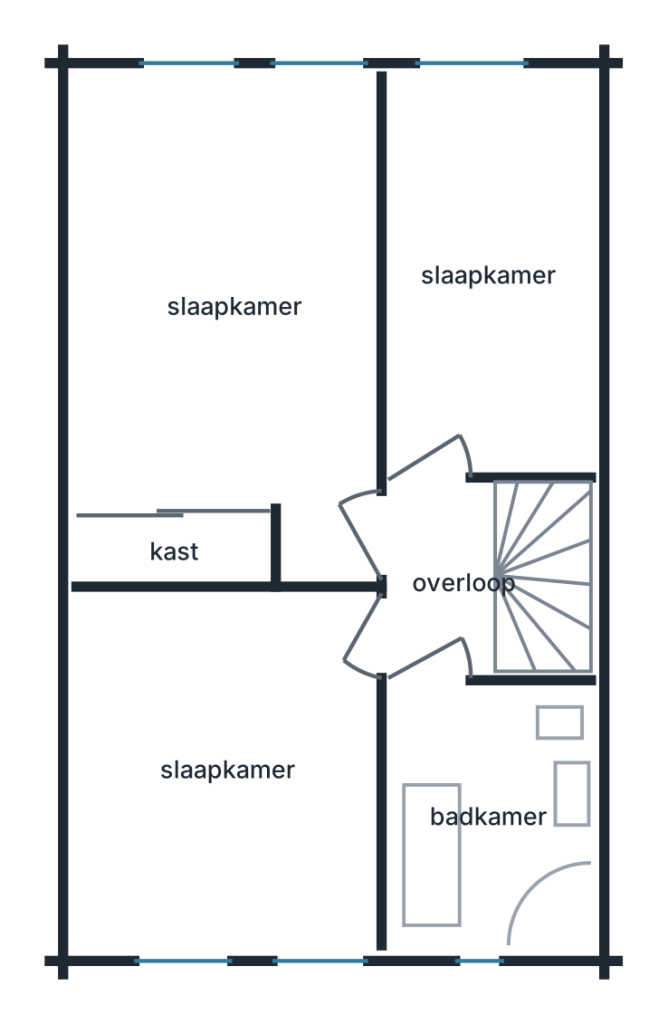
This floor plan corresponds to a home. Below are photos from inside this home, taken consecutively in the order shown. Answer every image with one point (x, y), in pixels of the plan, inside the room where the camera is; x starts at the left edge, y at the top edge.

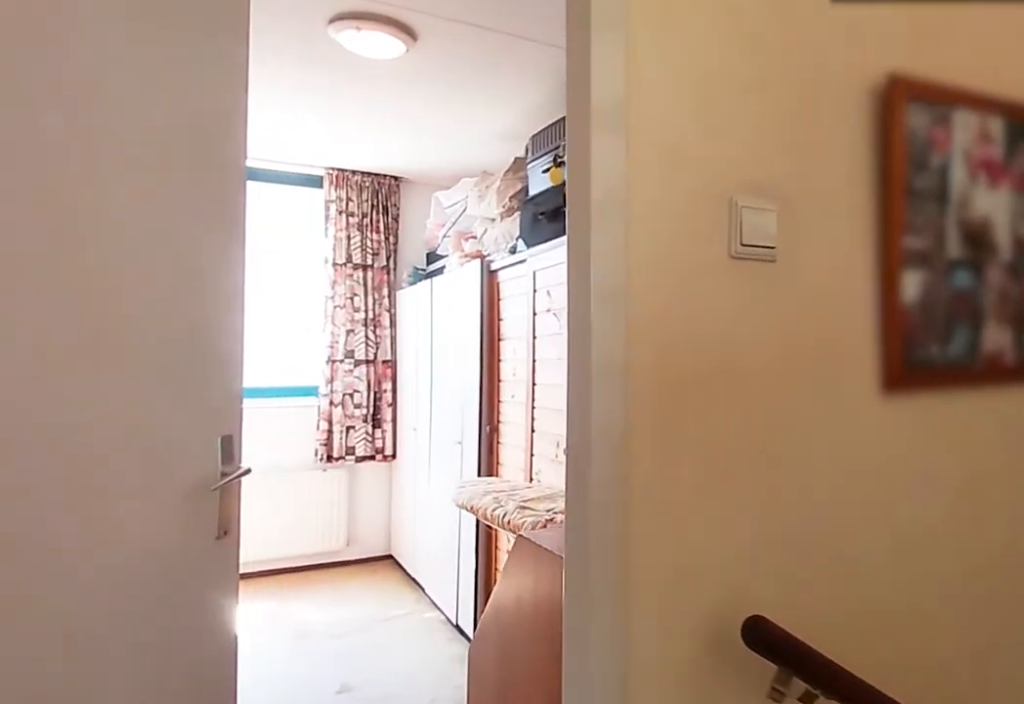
(444, 579)
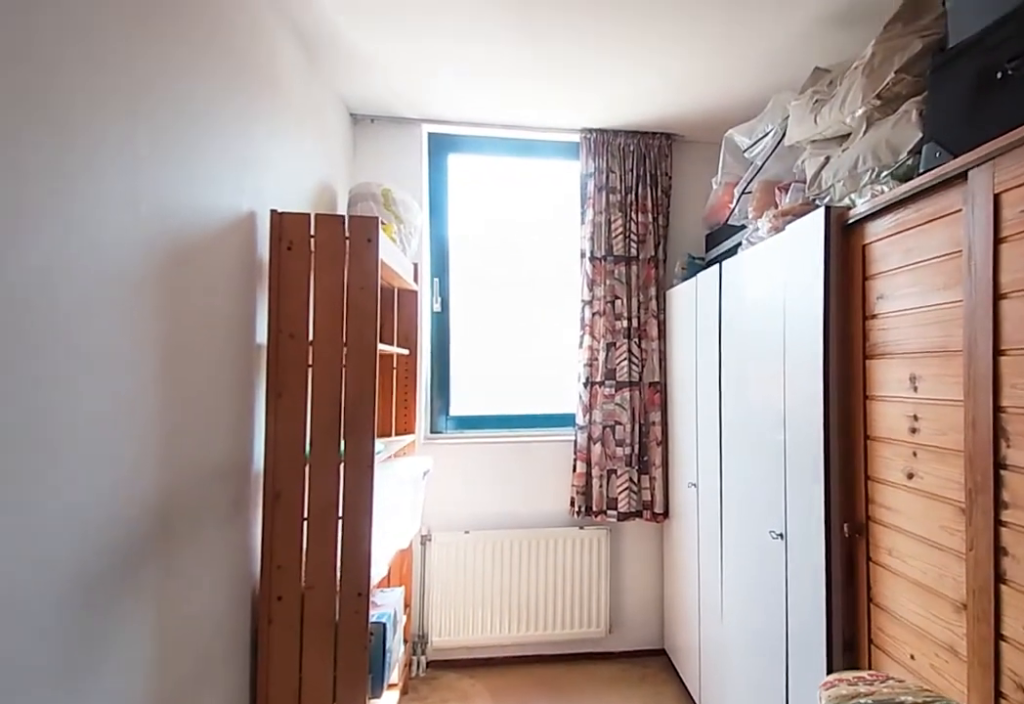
(488, 273)
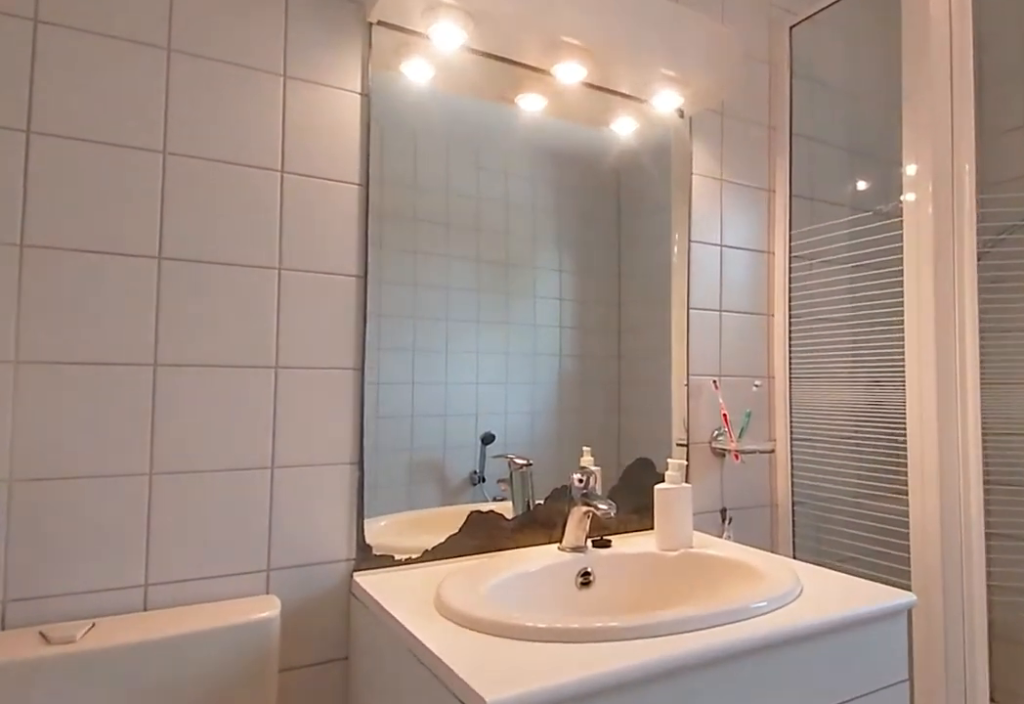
(489, 820)
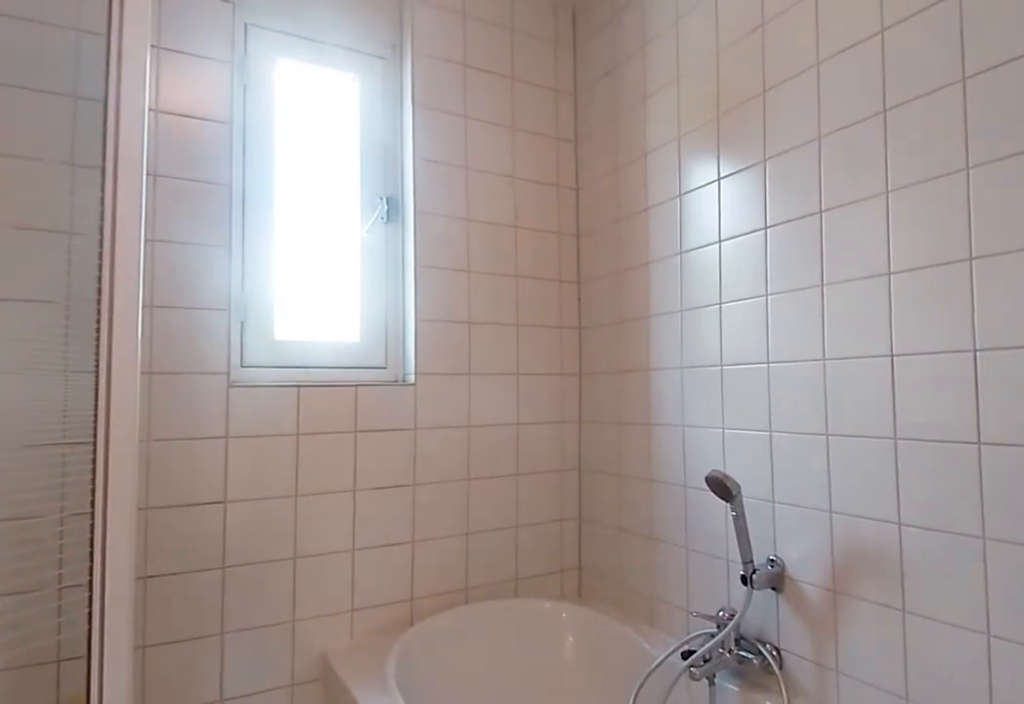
(489, 820)
